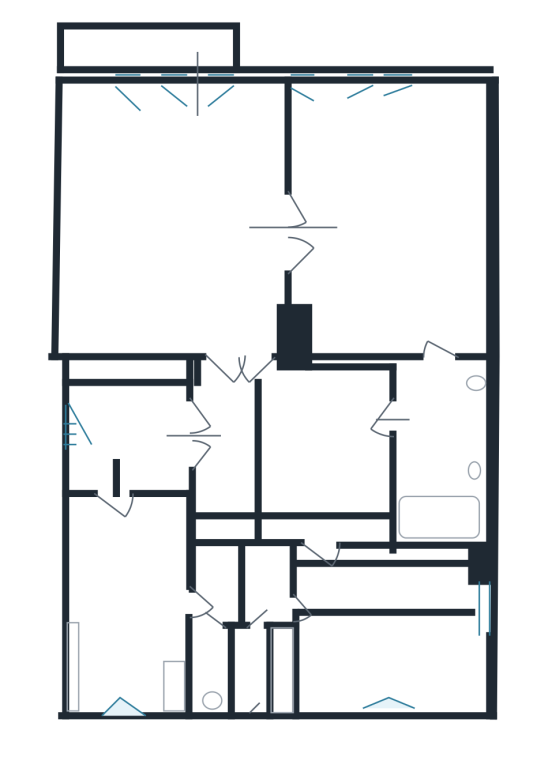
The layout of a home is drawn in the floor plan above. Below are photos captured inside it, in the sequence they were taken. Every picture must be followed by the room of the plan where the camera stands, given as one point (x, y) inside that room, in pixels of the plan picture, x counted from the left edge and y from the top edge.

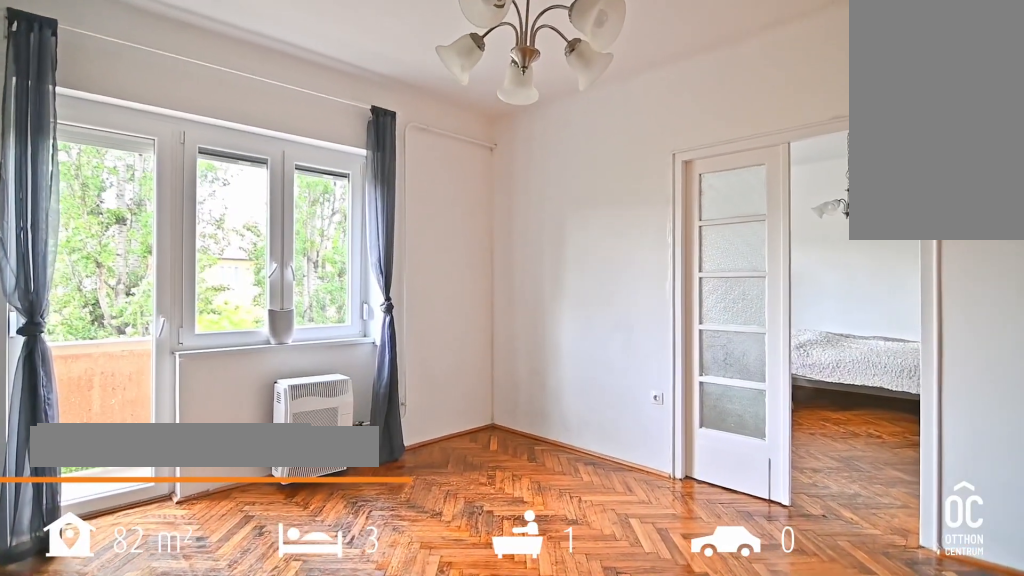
(164, 223)
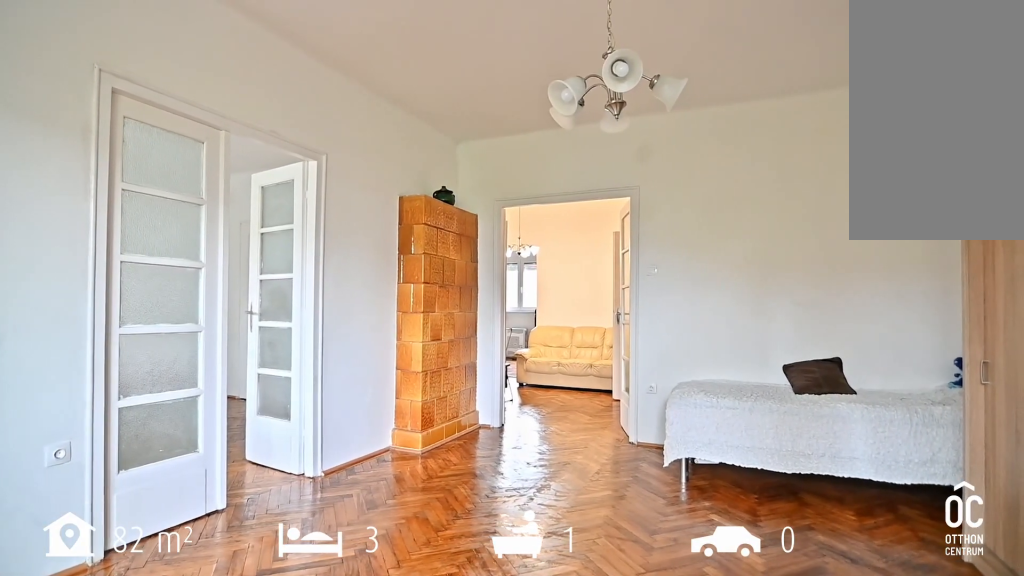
(164, 223)
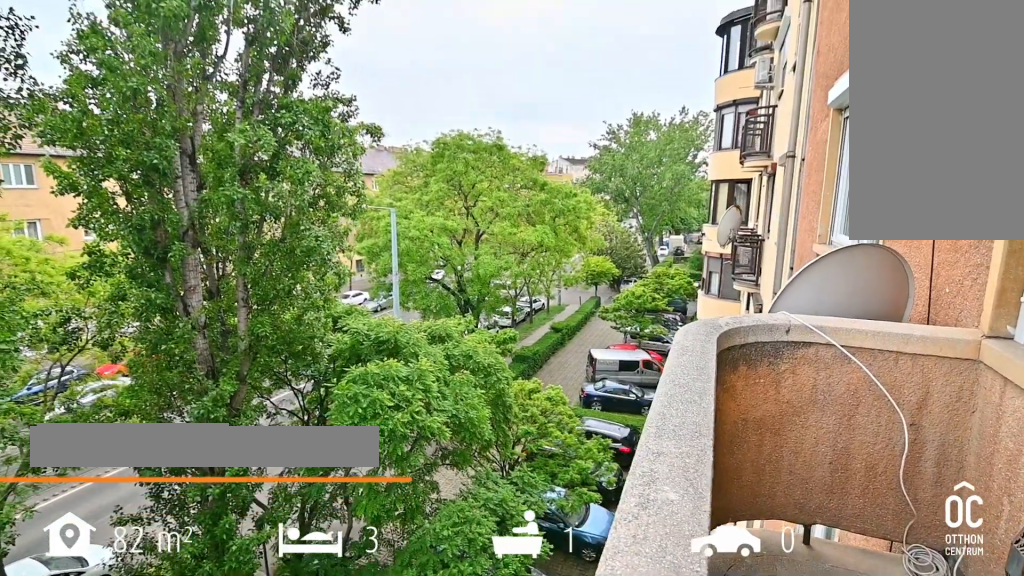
(150, 48)
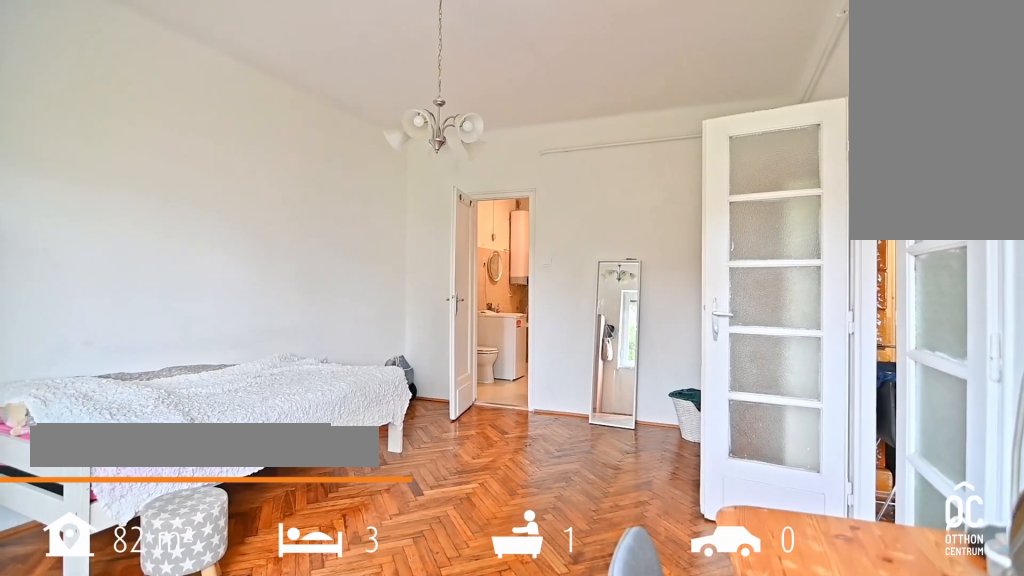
(385, 226)
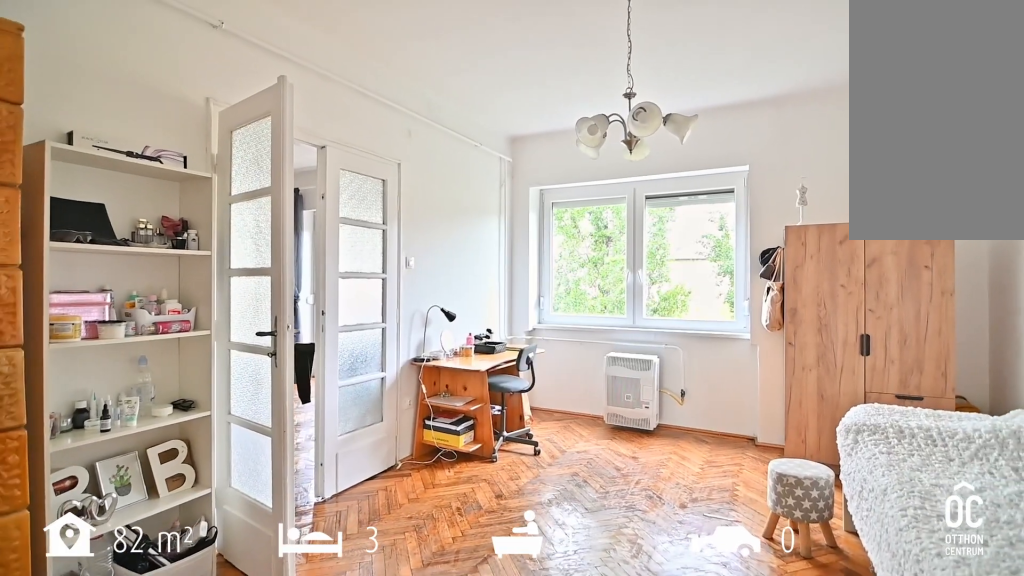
(384, 226)
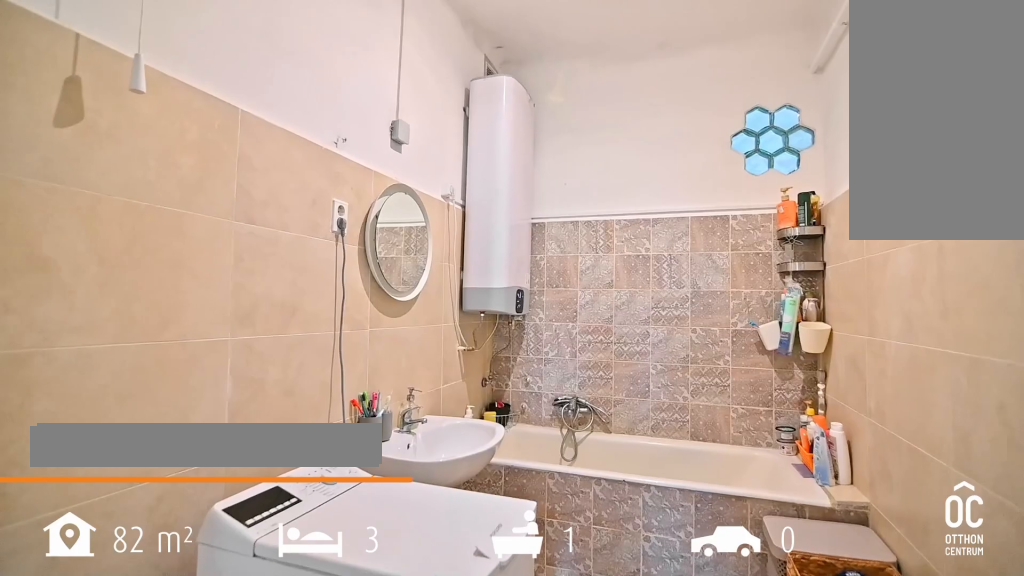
(435, 455)
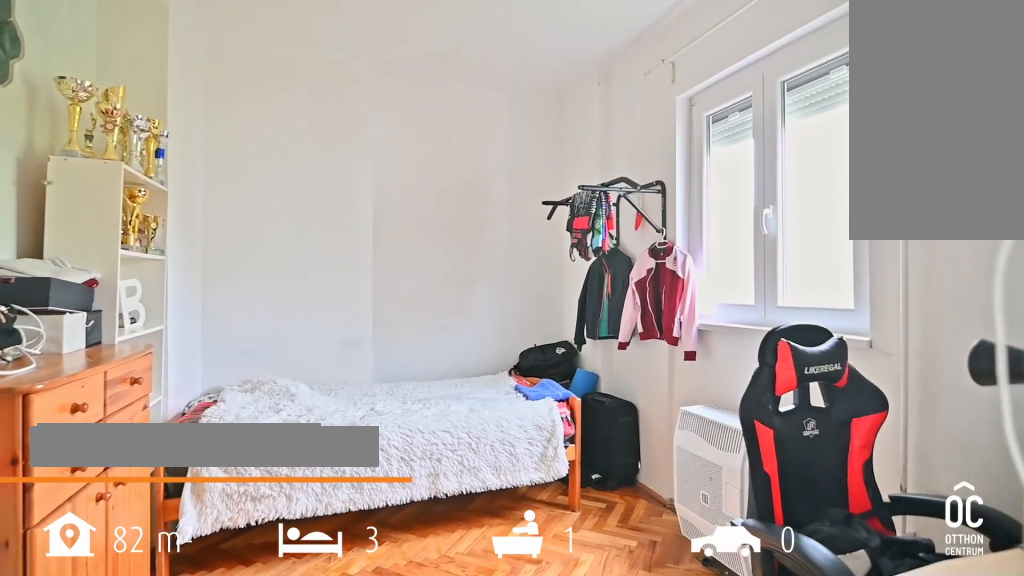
(388, 627)
